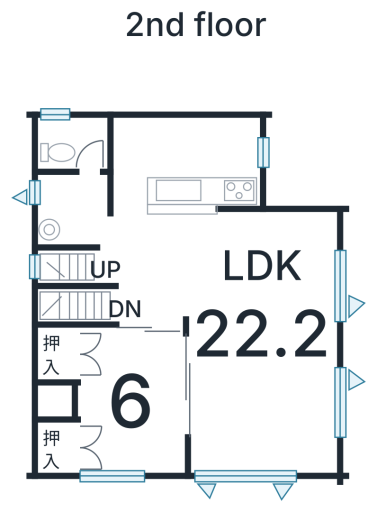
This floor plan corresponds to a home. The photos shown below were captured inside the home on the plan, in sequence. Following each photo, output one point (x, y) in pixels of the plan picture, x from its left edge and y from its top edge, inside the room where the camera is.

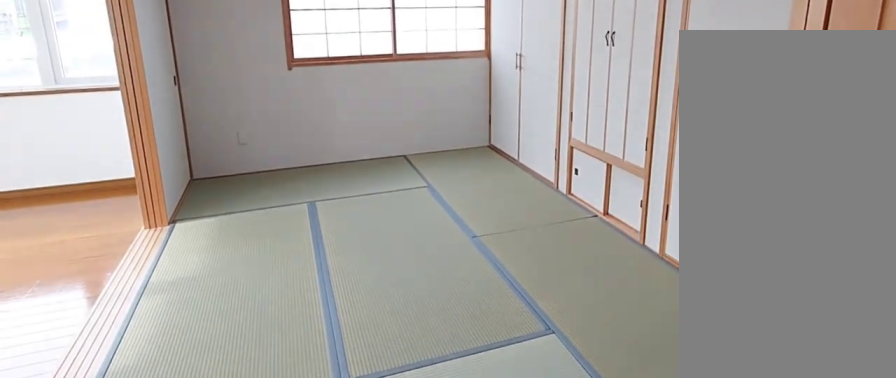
(130, 397)
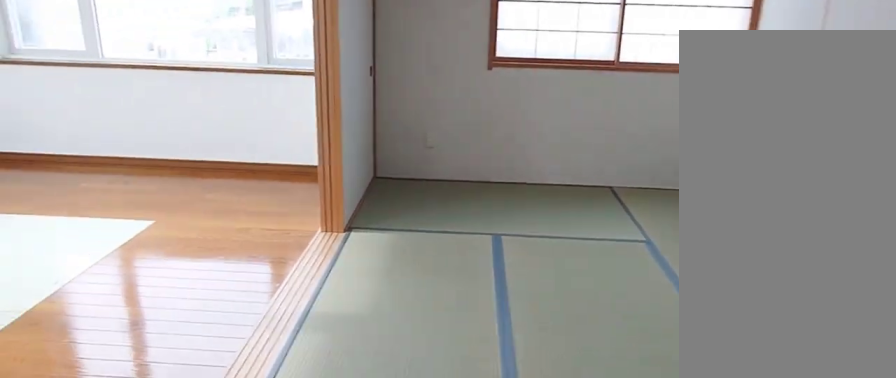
(130, 397)
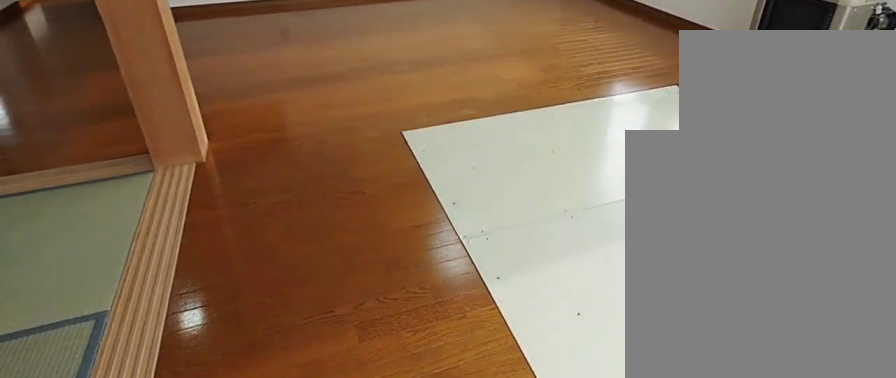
(260, 330)
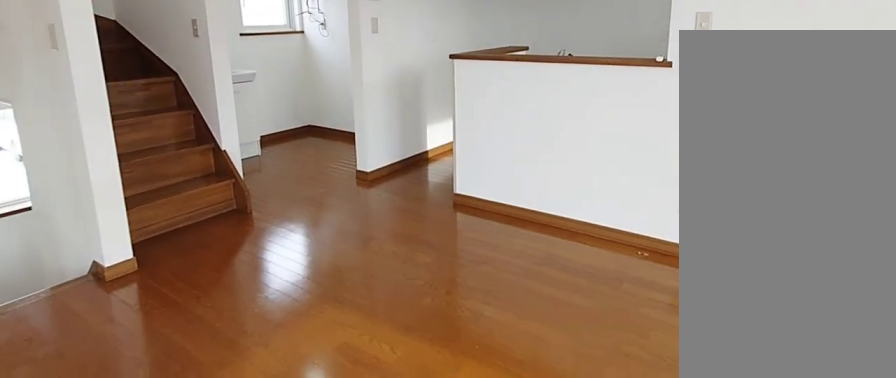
(260, 330)
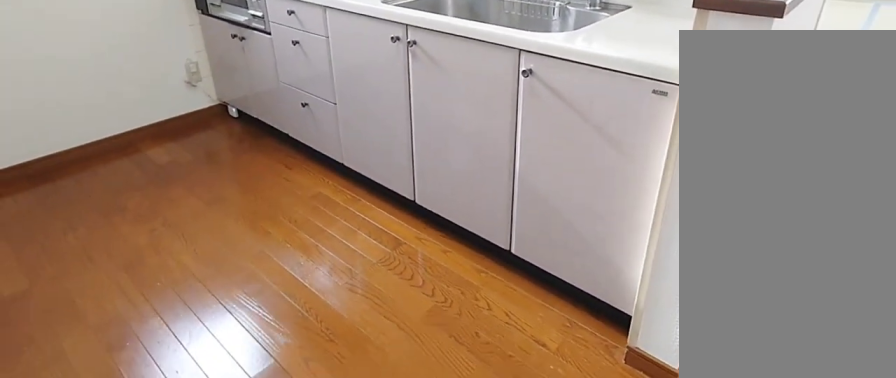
(181, 160)
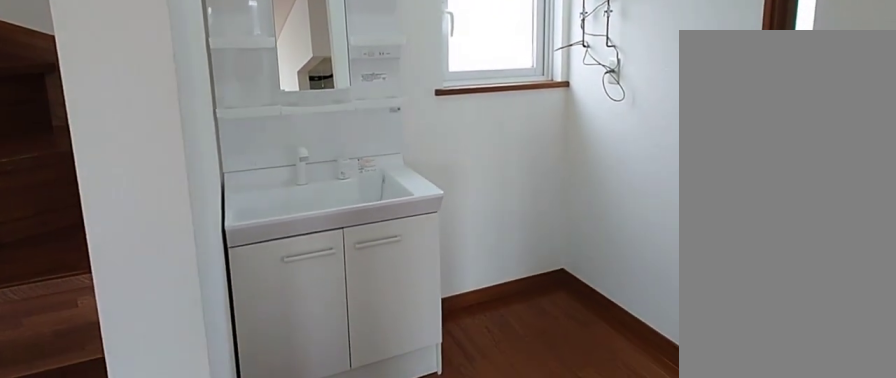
(73, 214)
